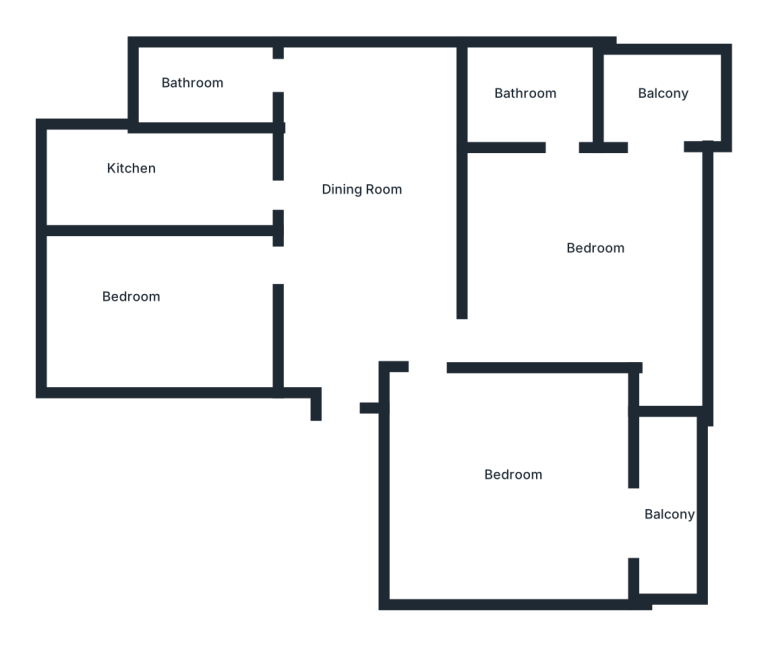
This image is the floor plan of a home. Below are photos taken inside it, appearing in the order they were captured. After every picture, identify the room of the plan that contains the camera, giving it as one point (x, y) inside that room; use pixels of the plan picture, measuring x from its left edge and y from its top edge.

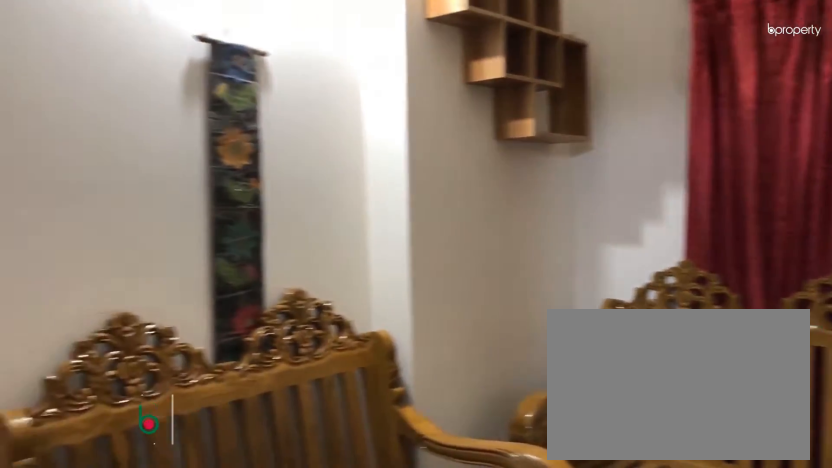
(161, 297)
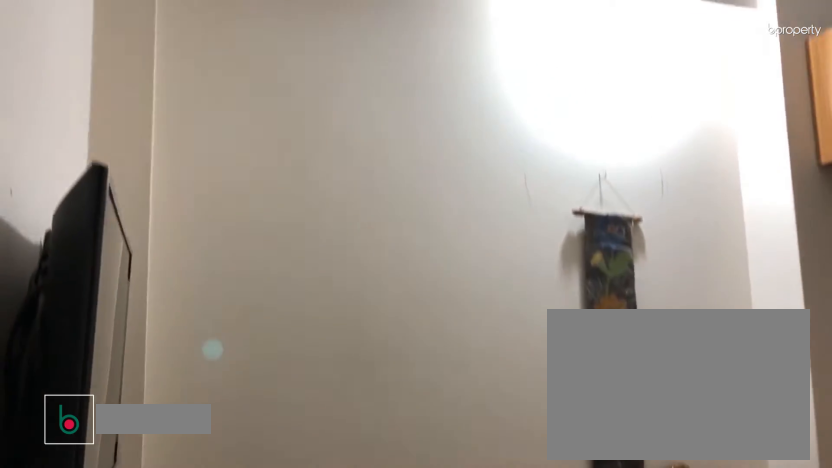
(161, 297)
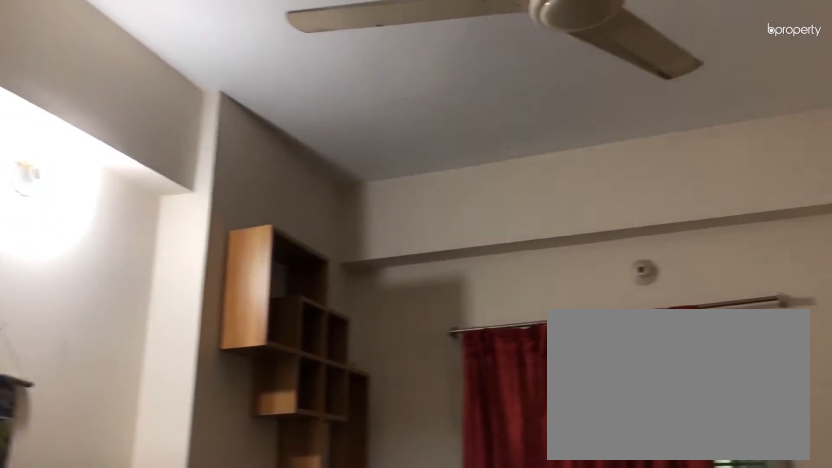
(169, 296)
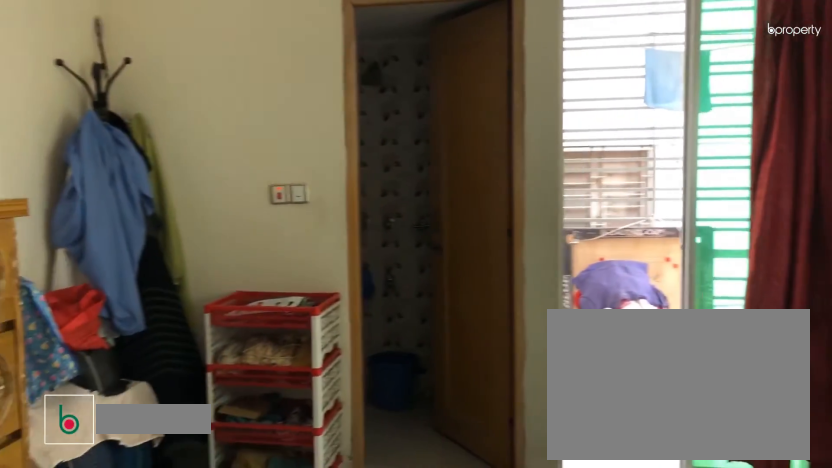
(590, 278)
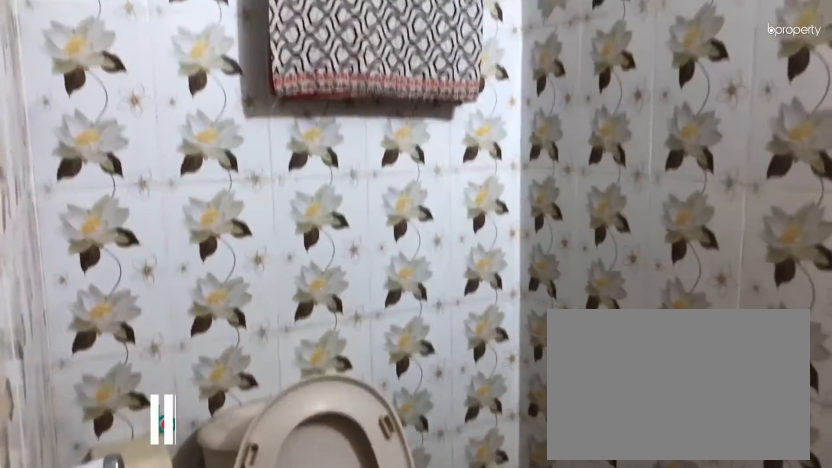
(537, 105)
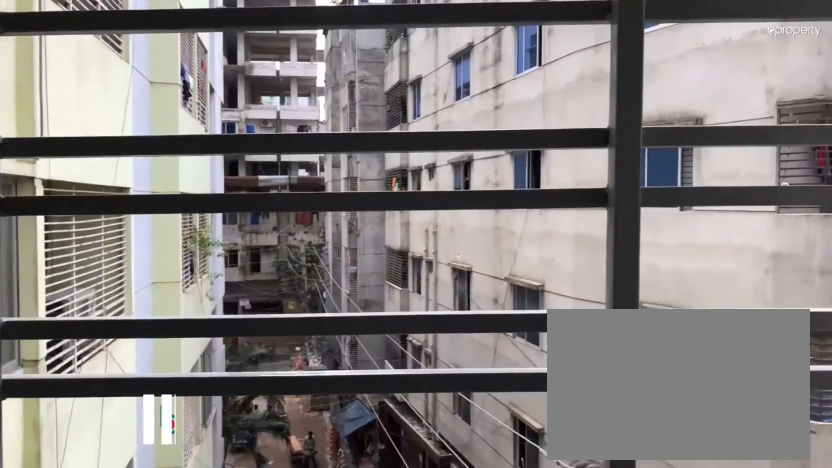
(663, 91)
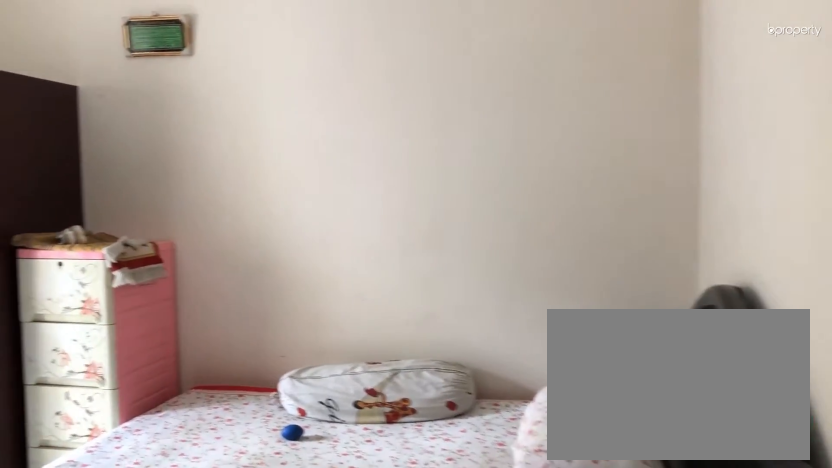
(502, 495)
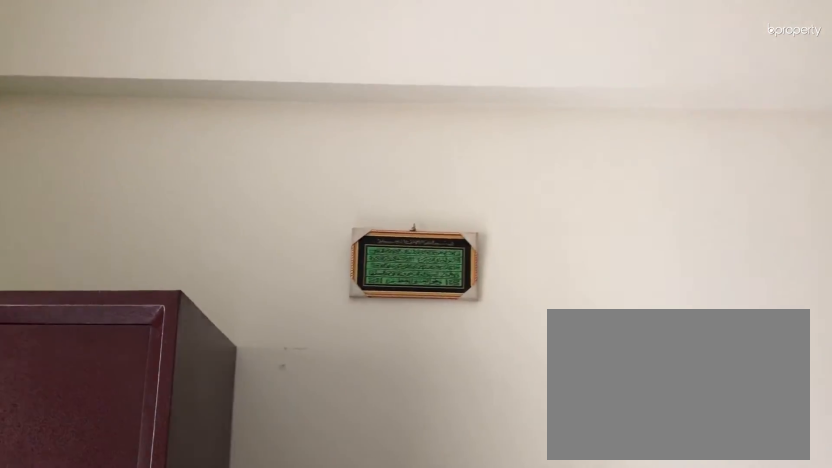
(502, 495)
